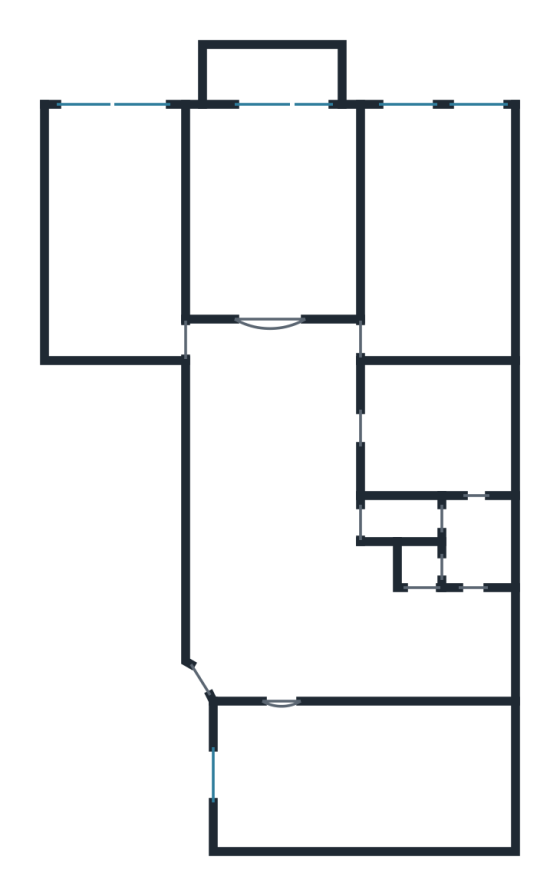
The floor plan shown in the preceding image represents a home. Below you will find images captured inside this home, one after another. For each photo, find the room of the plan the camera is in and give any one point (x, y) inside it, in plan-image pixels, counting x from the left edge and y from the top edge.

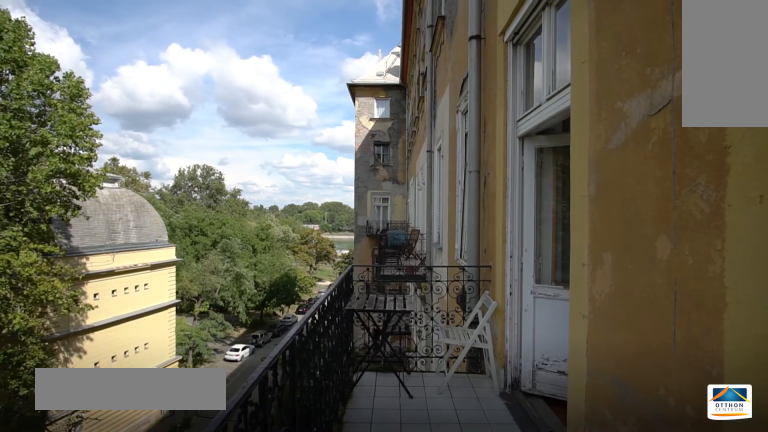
(275, 76)
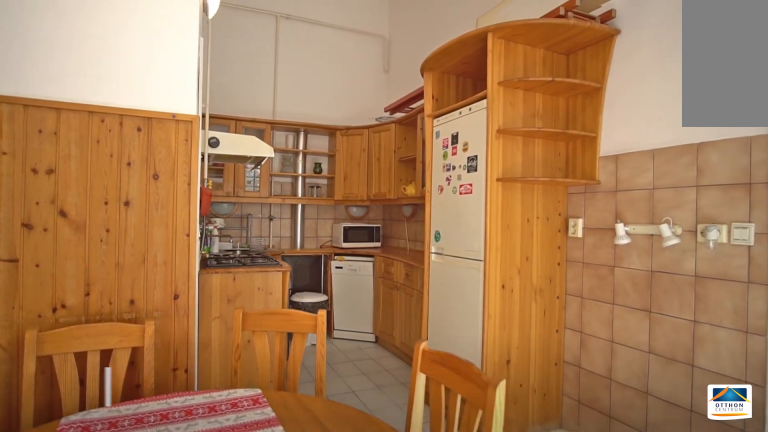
(484, 651)
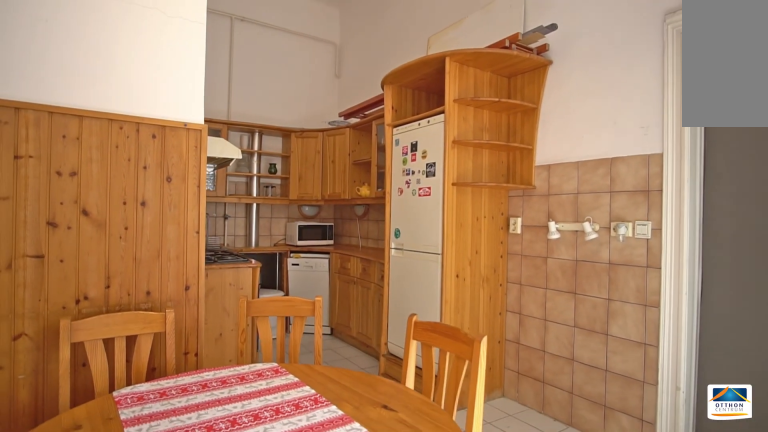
(344, 651)
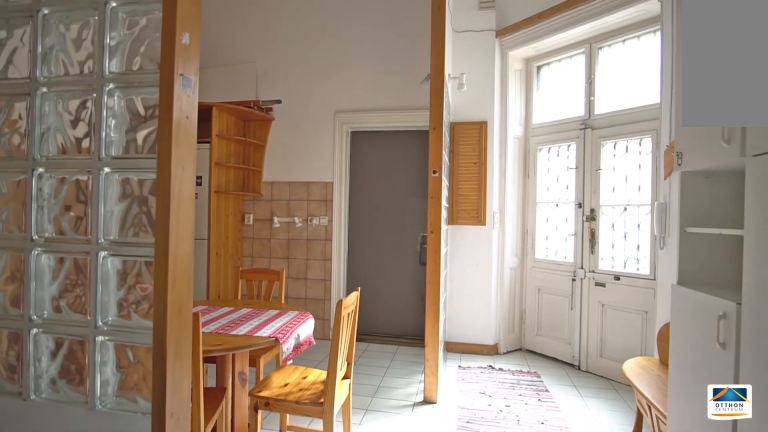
(343, 651)
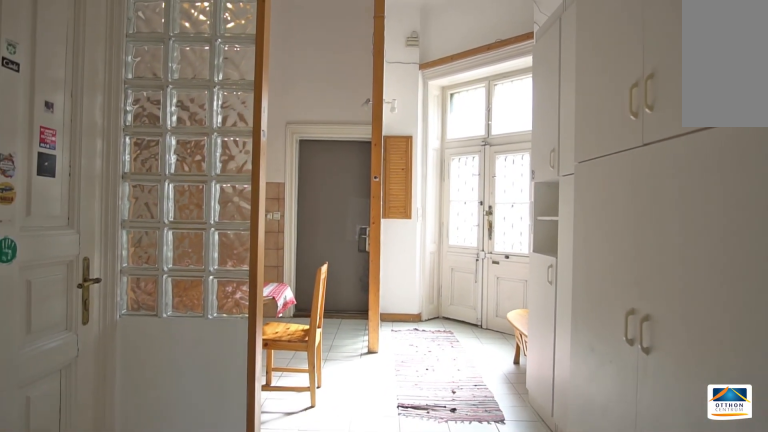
(282, 536)
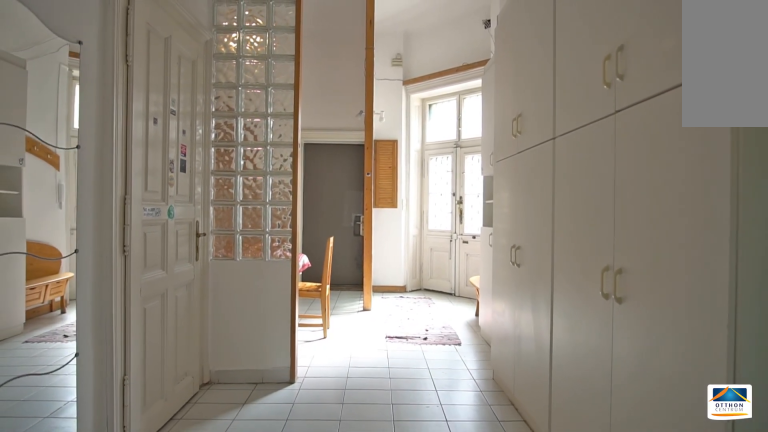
(281, 536)
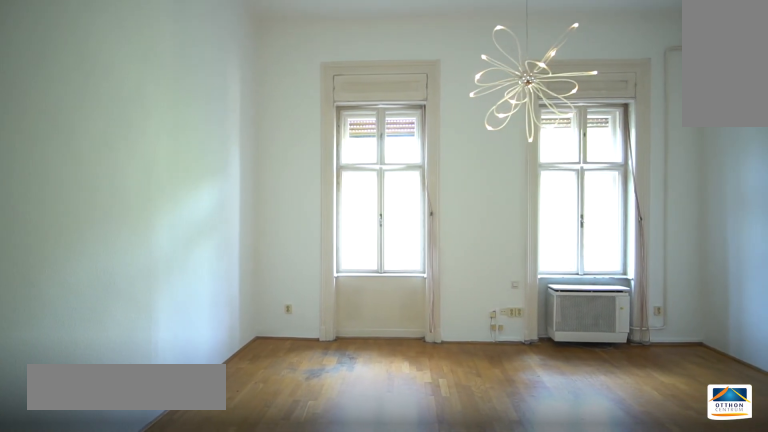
(121, 239)
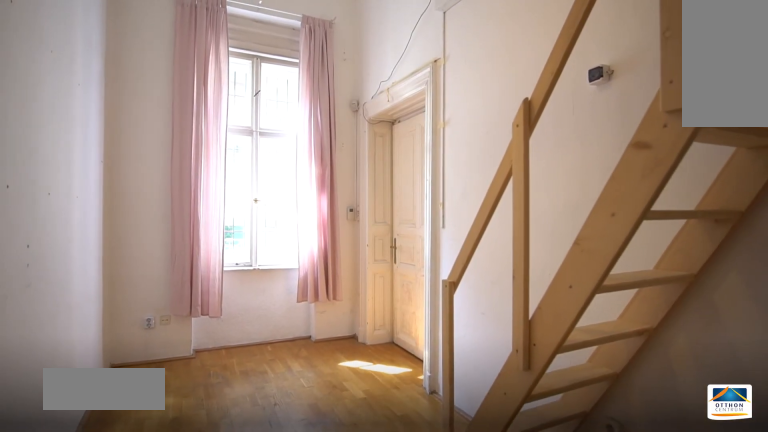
(346, 782)
